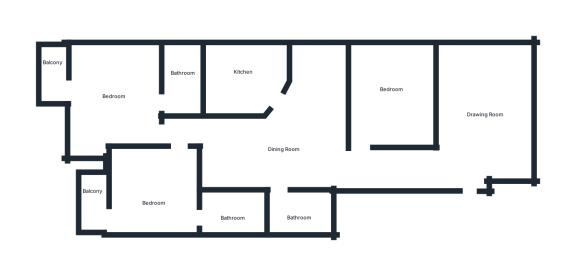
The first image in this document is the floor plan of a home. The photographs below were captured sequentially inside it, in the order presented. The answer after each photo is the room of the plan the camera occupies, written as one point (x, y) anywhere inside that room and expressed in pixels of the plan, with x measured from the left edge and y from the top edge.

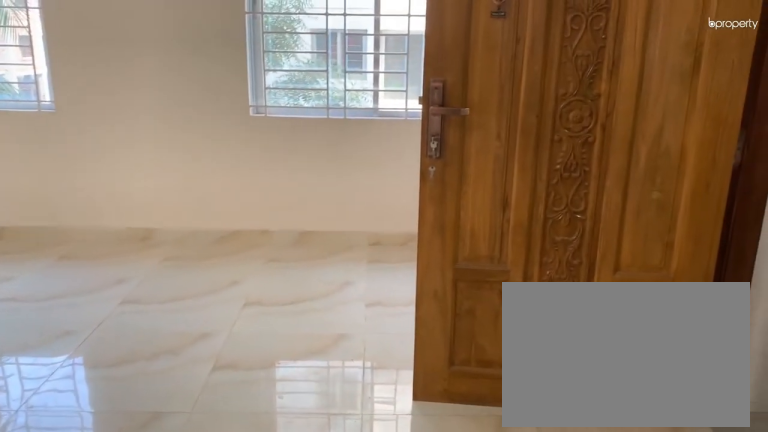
(485, 115)
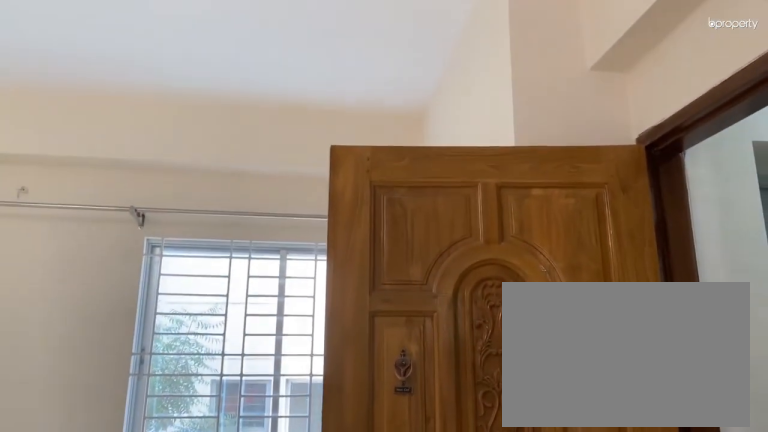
(485, 115)
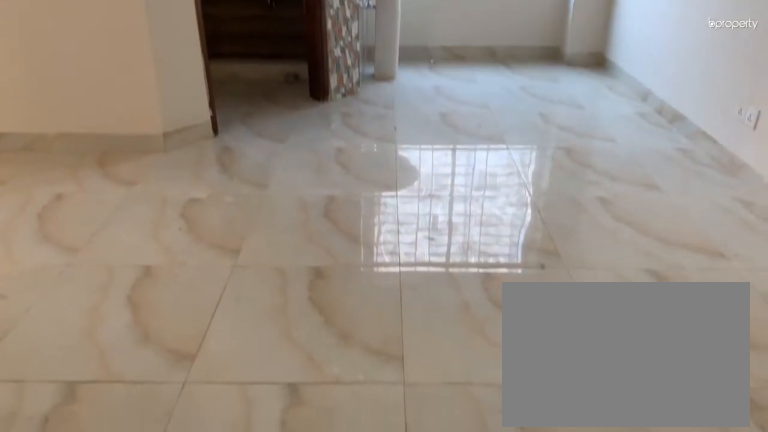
(278, 152)
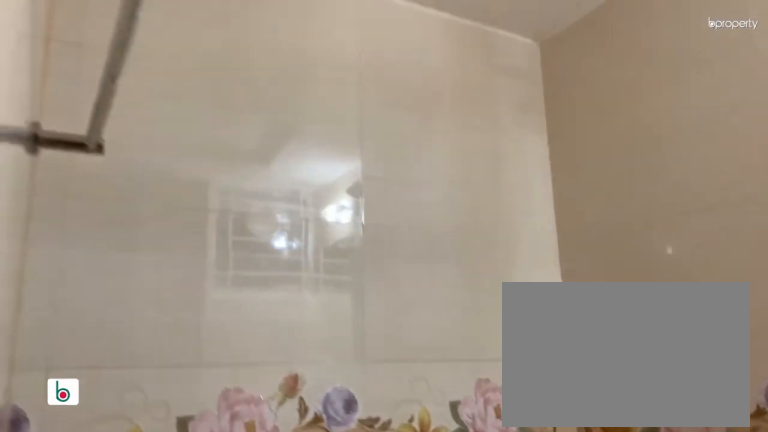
(299, 213)
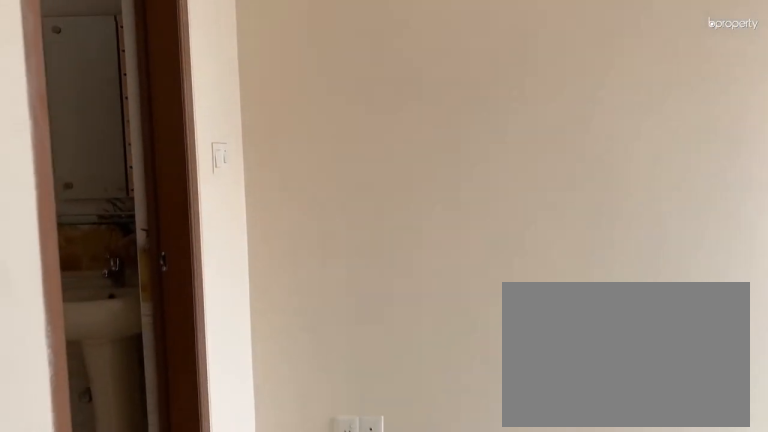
(157, 192)
